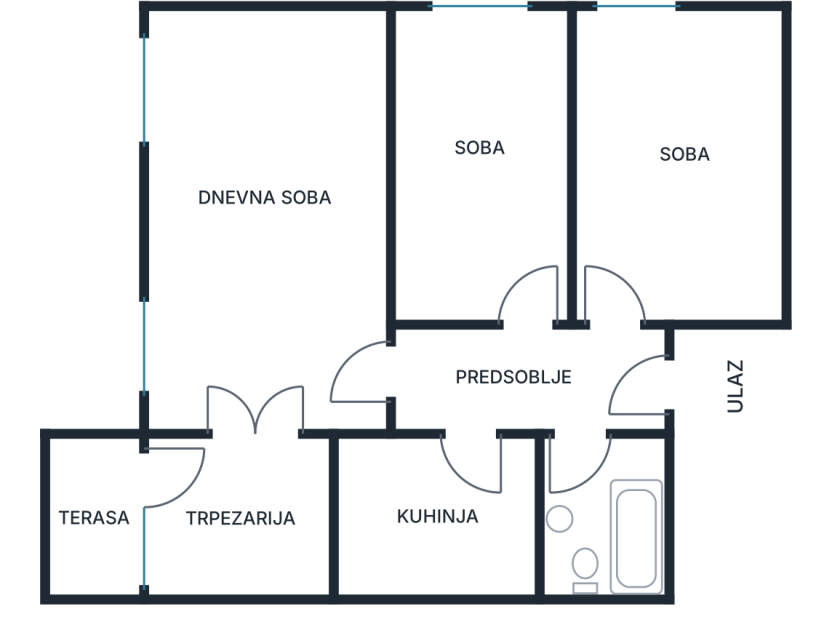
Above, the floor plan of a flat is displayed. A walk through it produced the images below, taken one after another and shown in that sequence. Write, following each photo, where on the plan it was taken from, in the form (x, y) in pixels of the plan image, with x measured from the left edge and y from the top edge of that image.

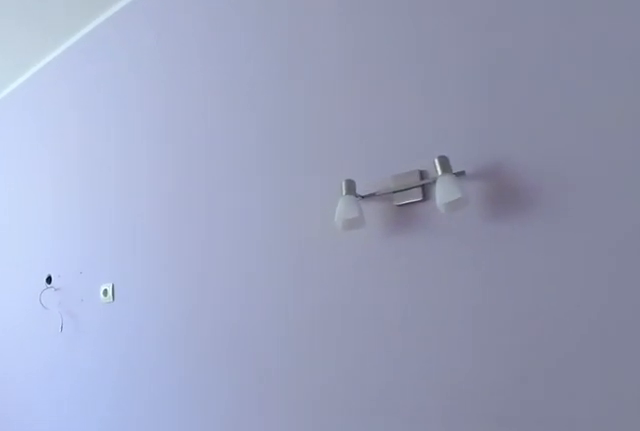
(652, 248)
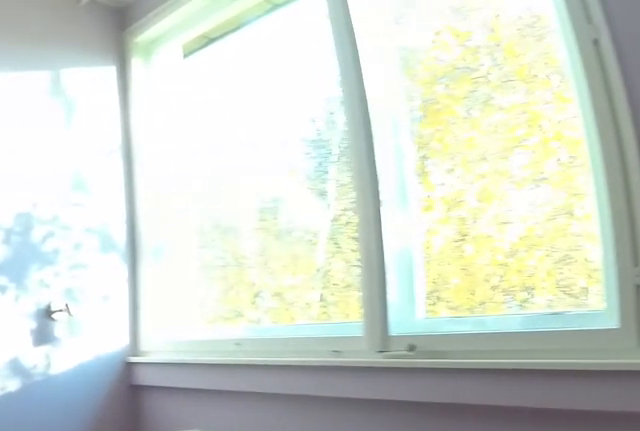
(768, 99)
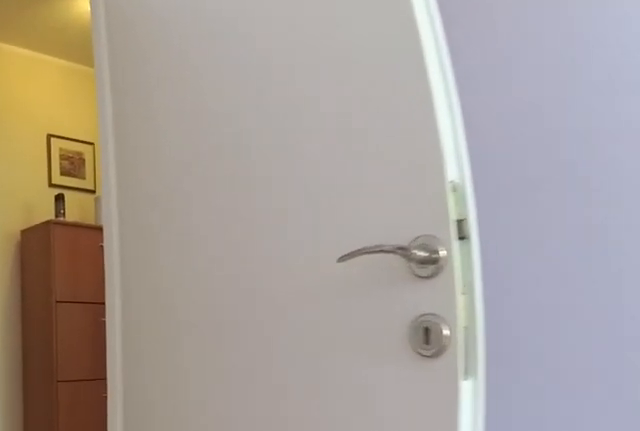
(689, 232)
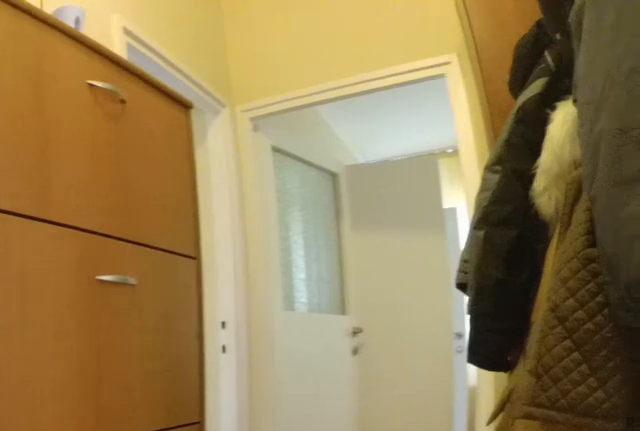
(609, 375)
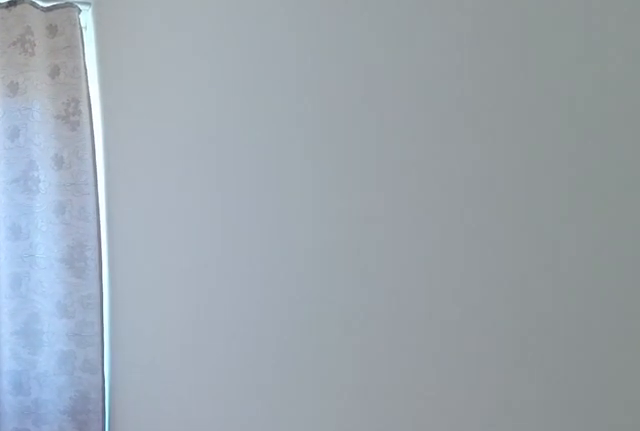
(510, 181)
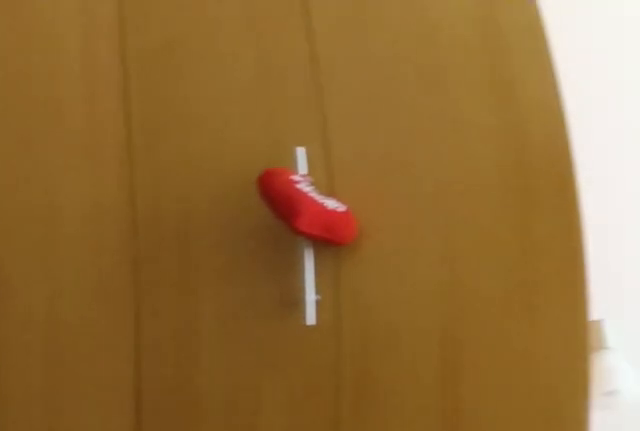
(519, 116)
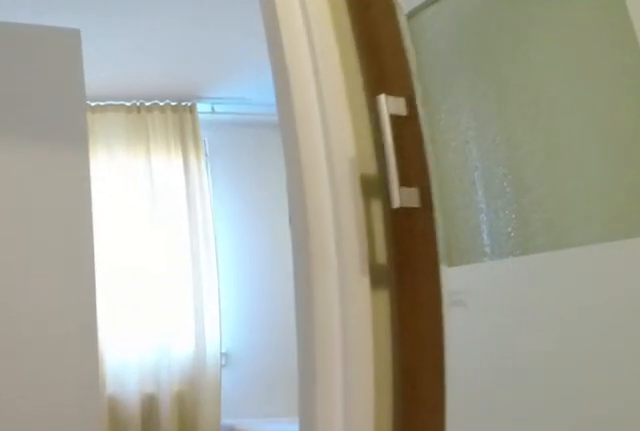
(458, 390)
